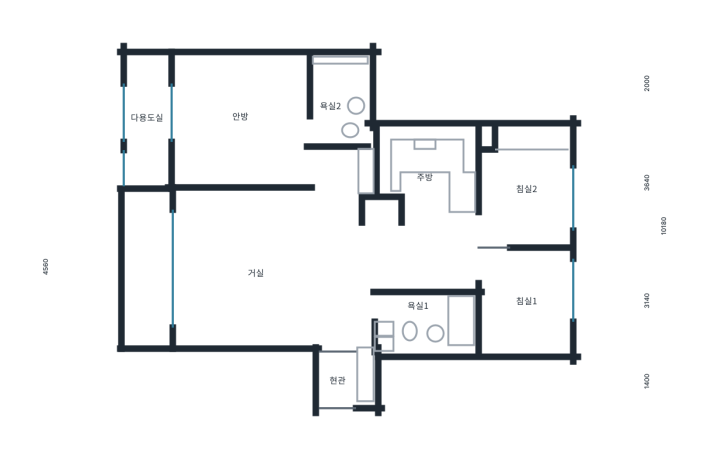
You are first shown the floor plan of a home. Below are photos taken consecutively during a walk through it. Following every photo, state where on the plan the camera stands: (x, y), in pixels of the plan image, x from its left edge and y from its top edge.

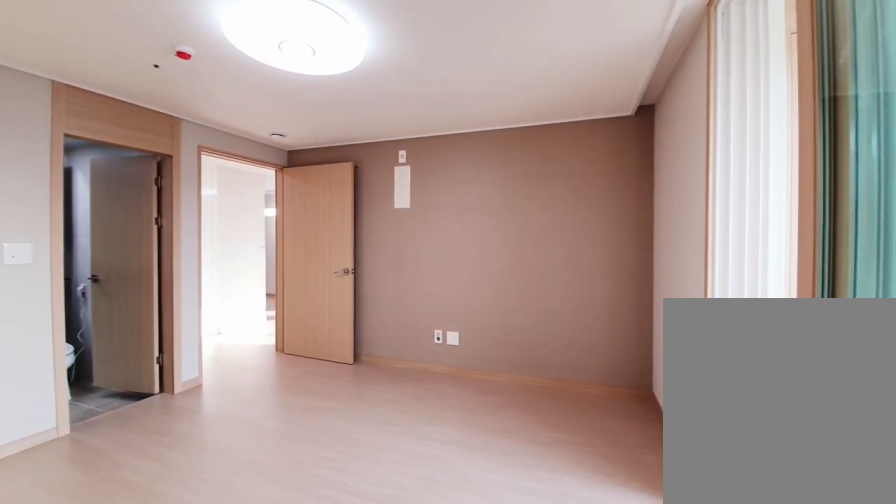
(230, 148)
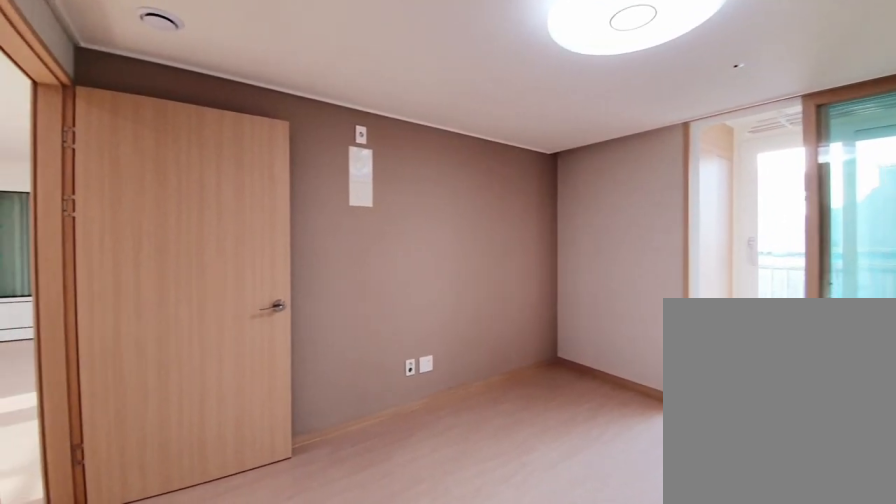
(230, 147)
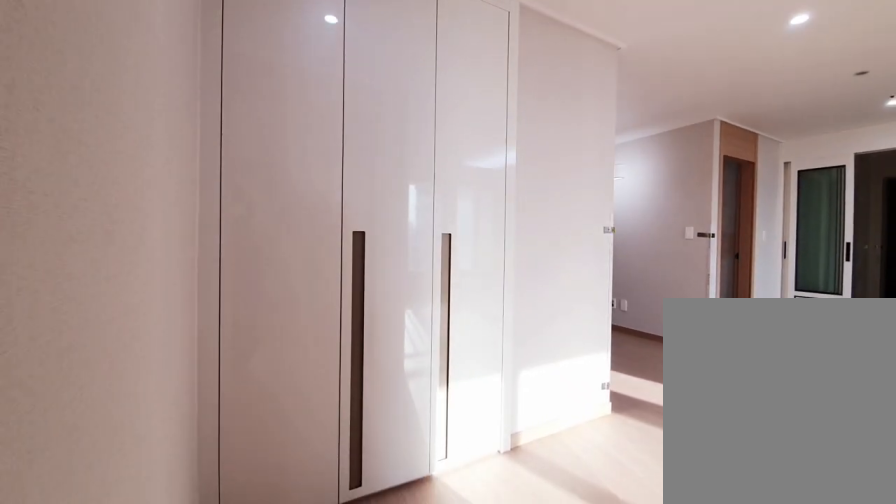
(332, 182)
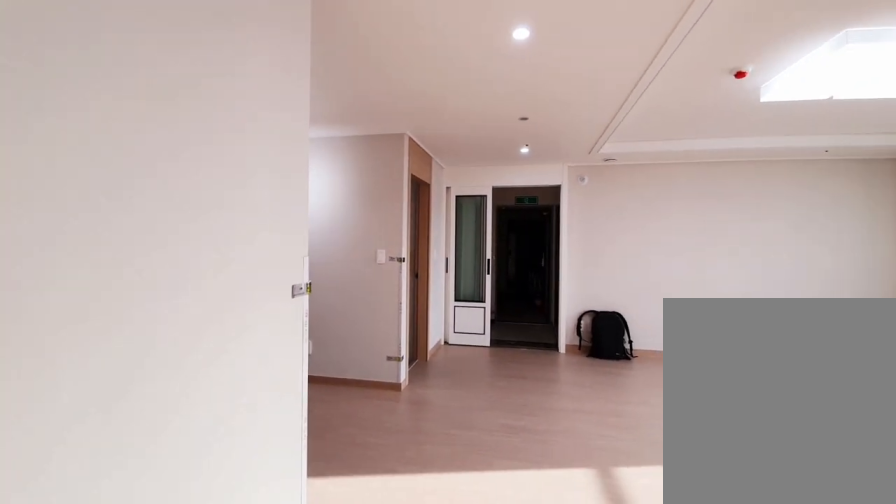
(334, 181)
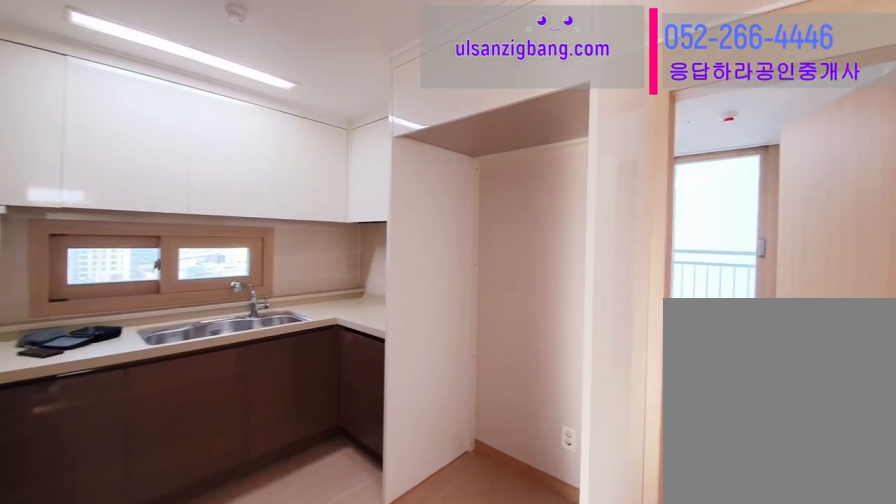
(430, 186)
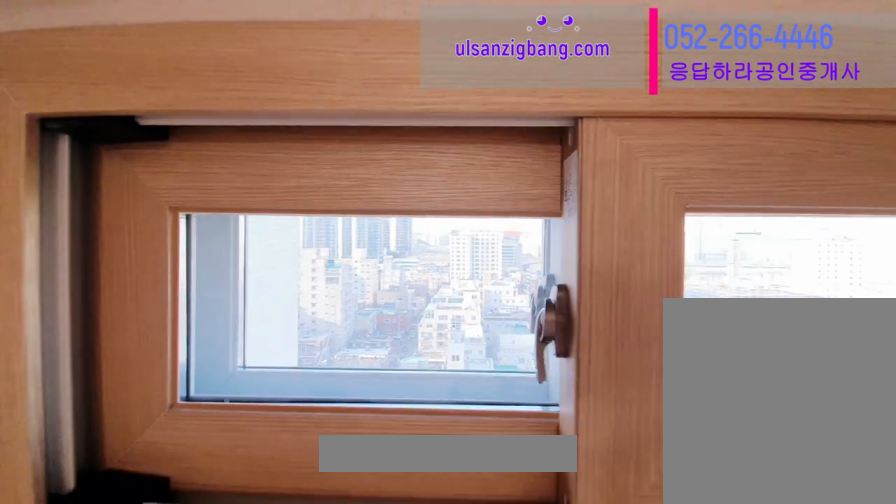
(430, 185)
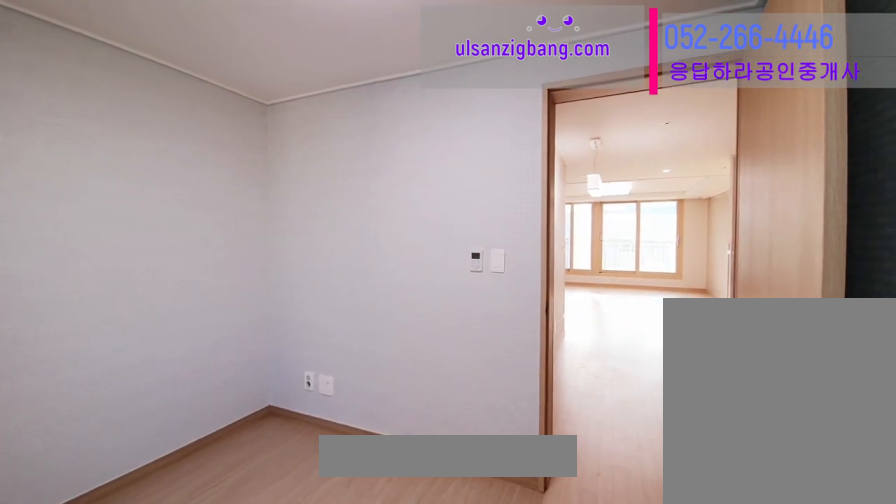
(533, 299)
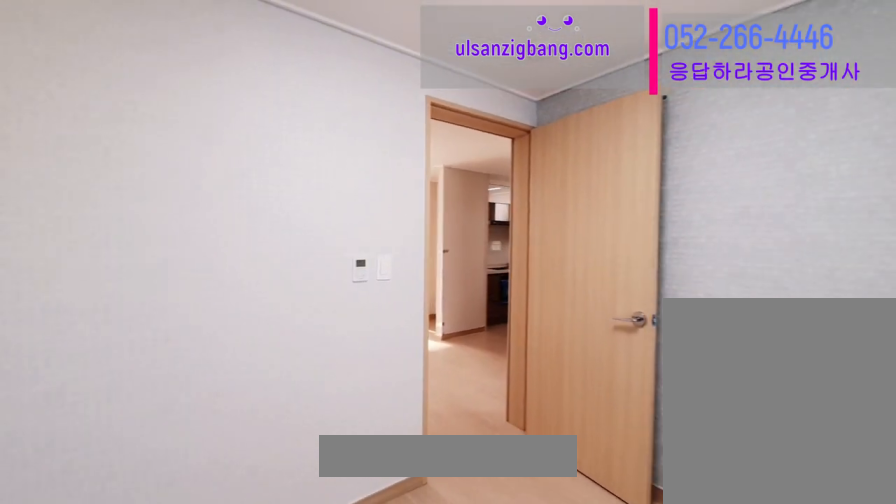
(532, 298)
